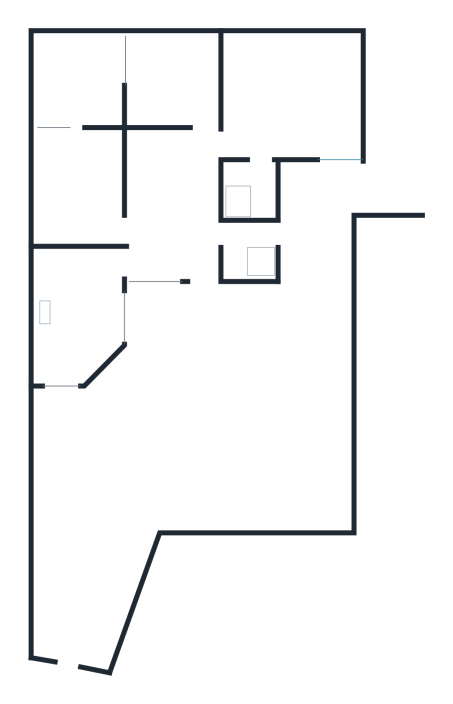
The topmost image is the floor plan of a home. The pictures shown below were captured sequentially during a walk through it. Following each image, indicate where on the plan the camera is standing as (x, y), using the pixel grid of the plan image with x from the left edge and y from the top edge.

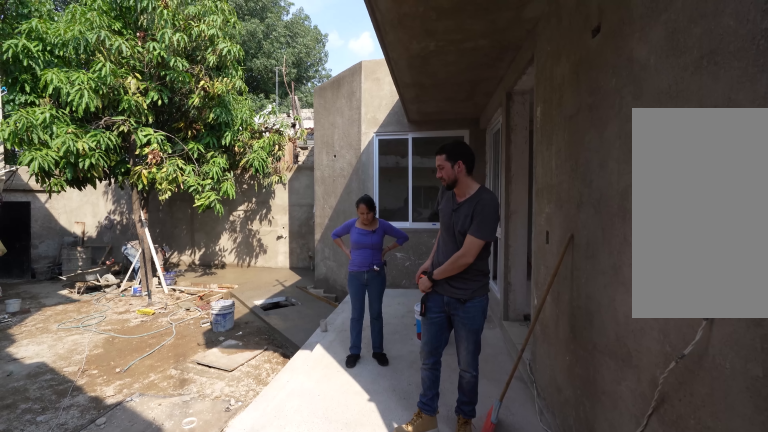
(327, 319)
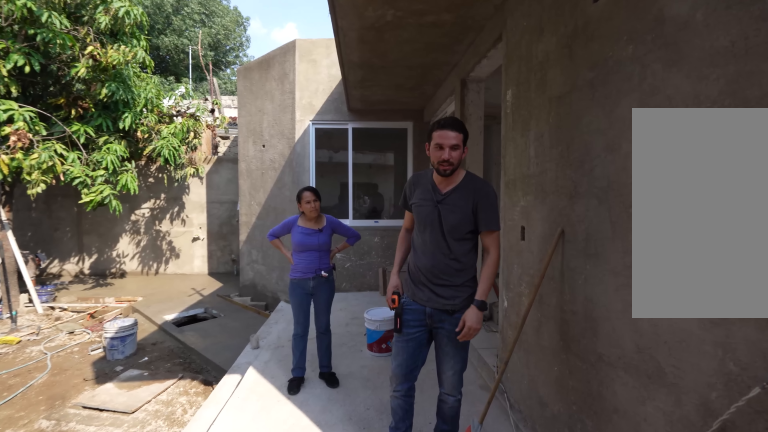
(326, 318)
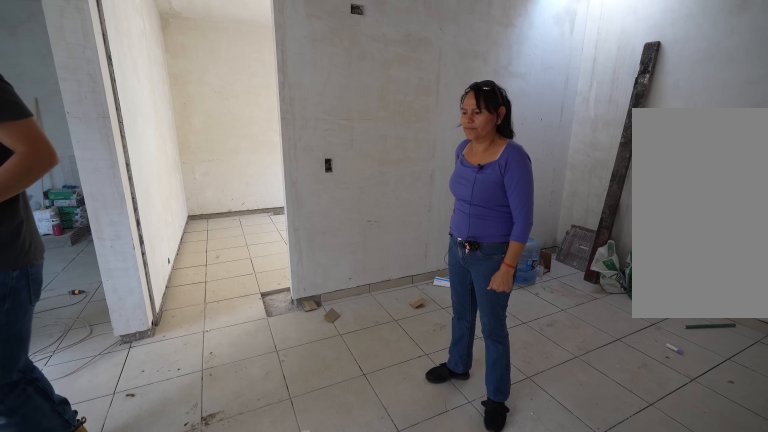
(178, 219)
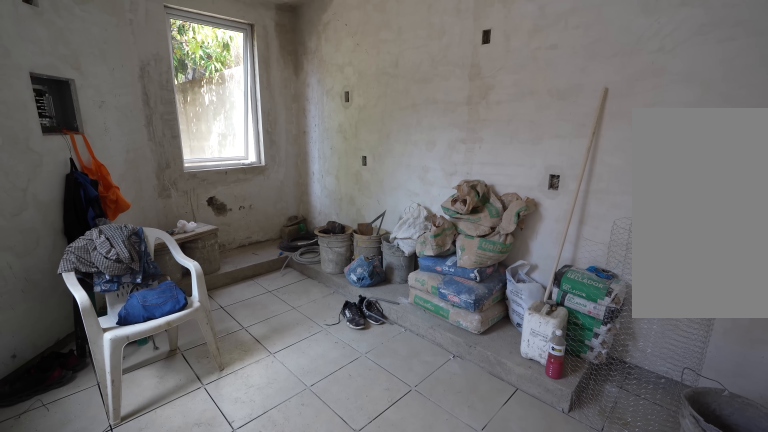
(62, 303)
